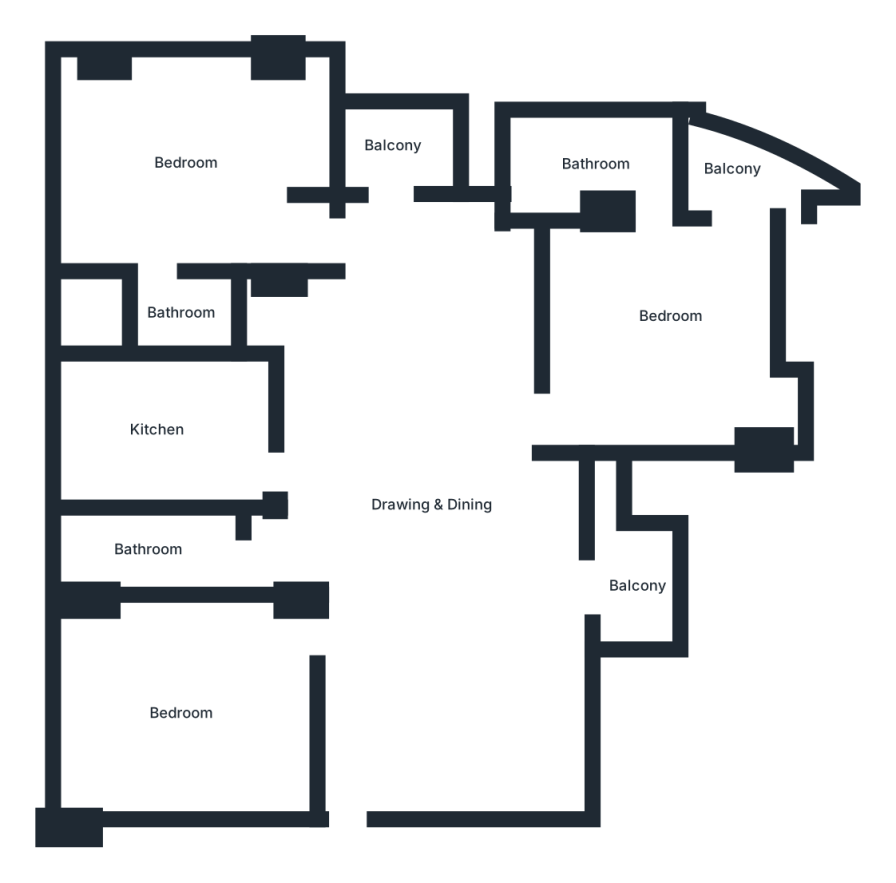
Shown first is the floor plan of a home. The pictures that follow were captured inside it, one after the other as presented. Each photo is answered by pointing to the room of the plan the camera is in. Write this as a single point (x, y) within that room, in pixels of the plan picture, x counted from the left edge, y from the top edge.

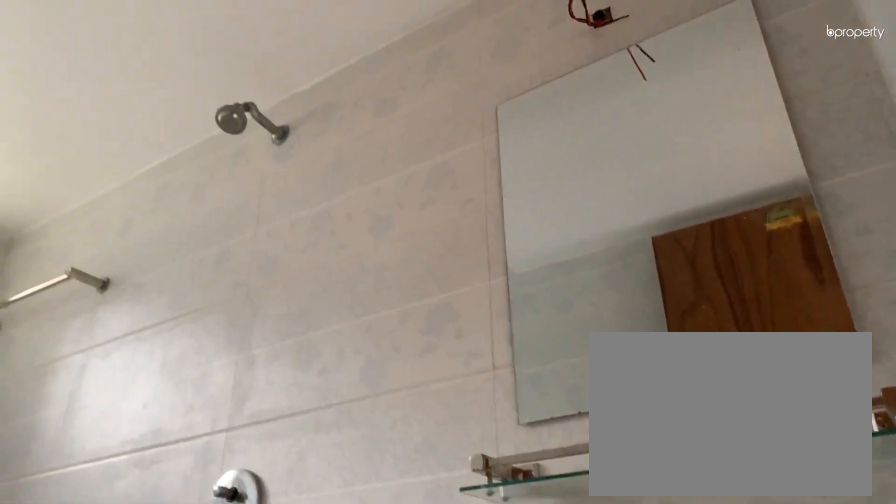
(149, 558)
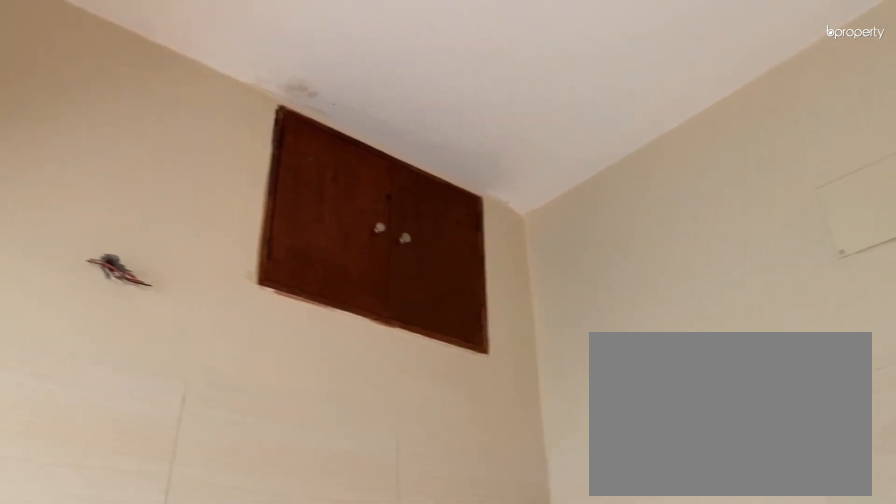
(164, 433)
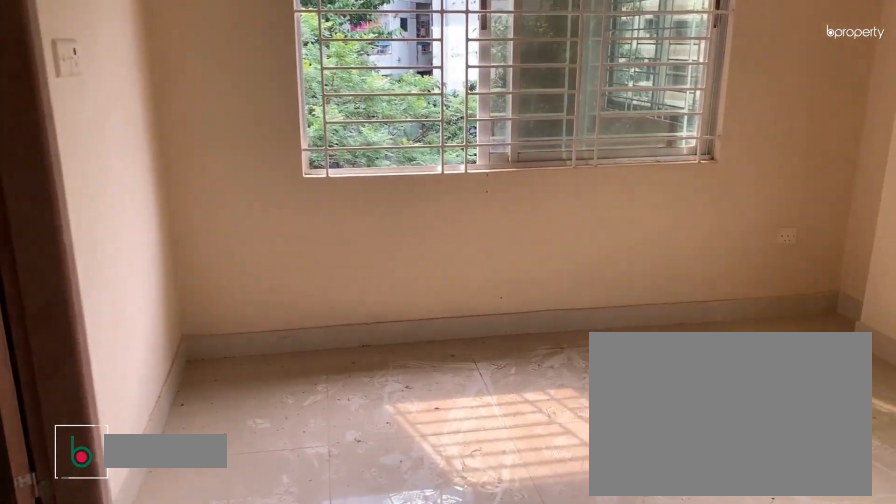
(190, 172)
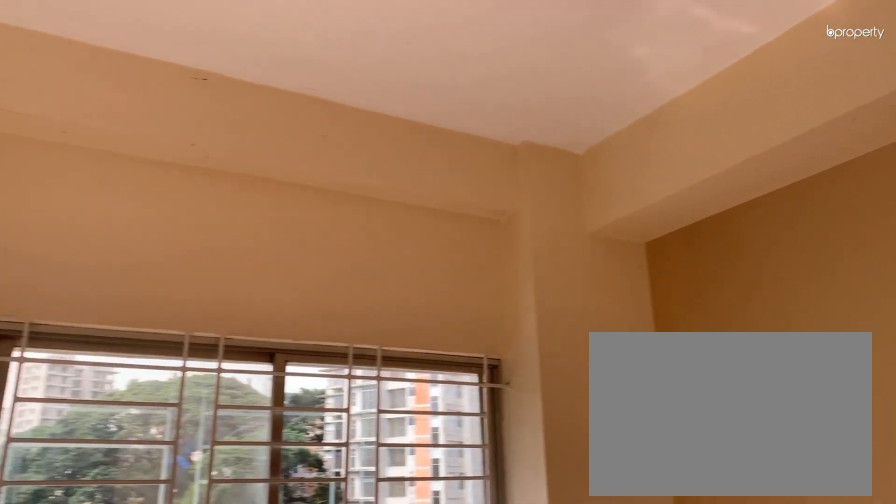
(190, 172)
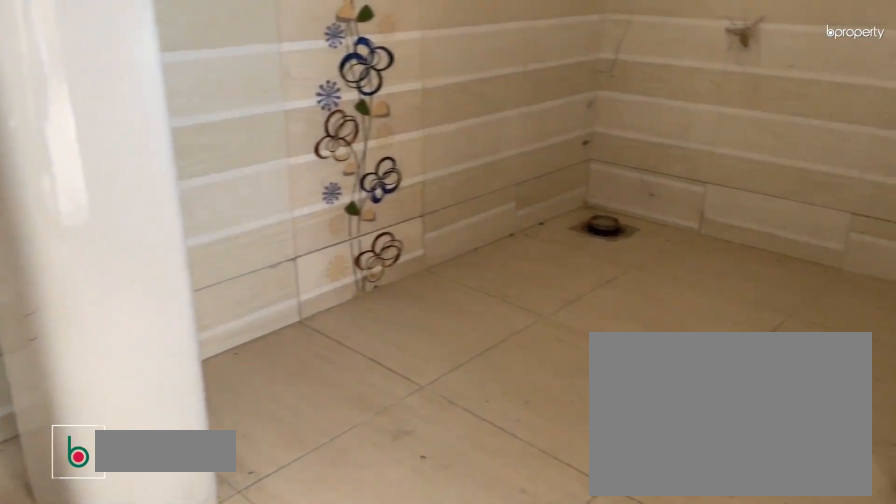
(158, 313)
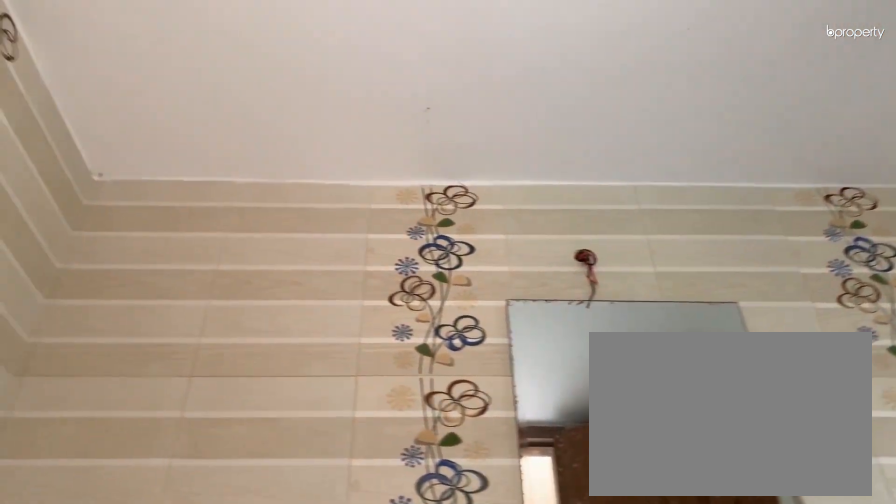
(158, 313)
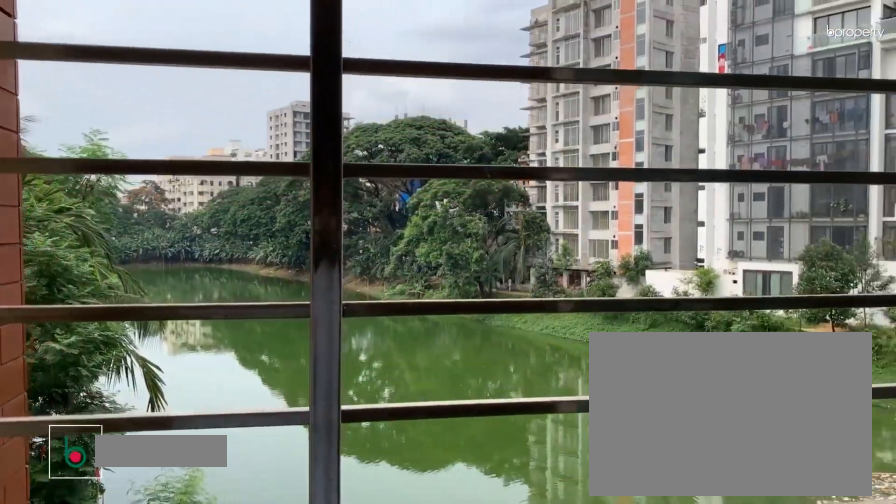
(404, 140)
